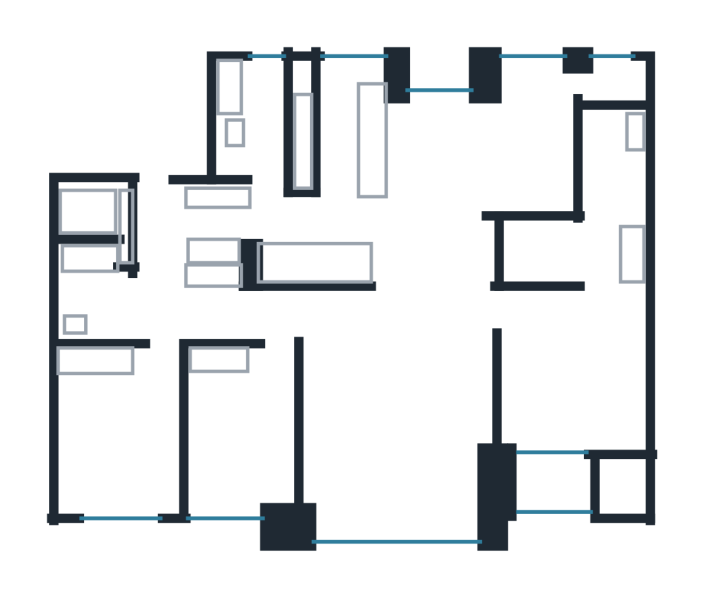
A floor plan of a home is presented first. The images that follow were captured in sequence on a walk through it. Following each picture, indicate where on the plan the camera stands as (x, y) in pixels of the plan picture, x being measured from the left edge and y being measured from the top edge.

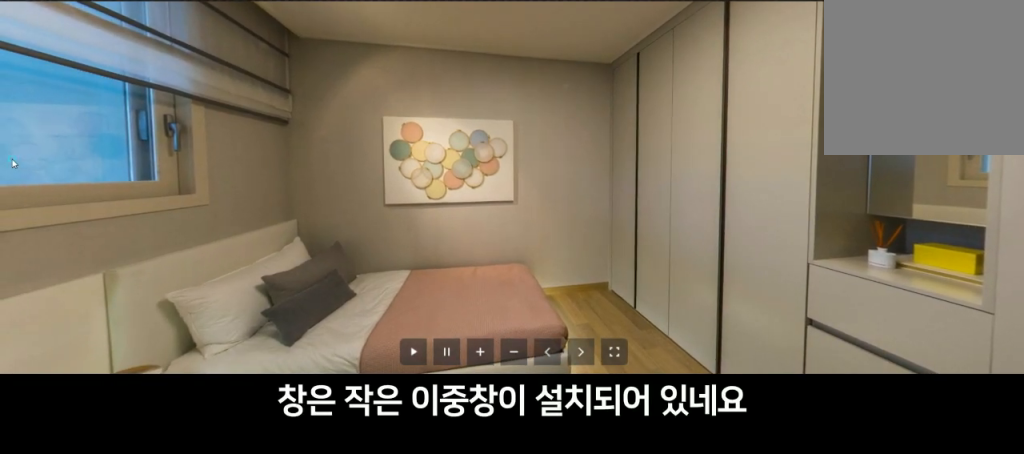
(121, 427)
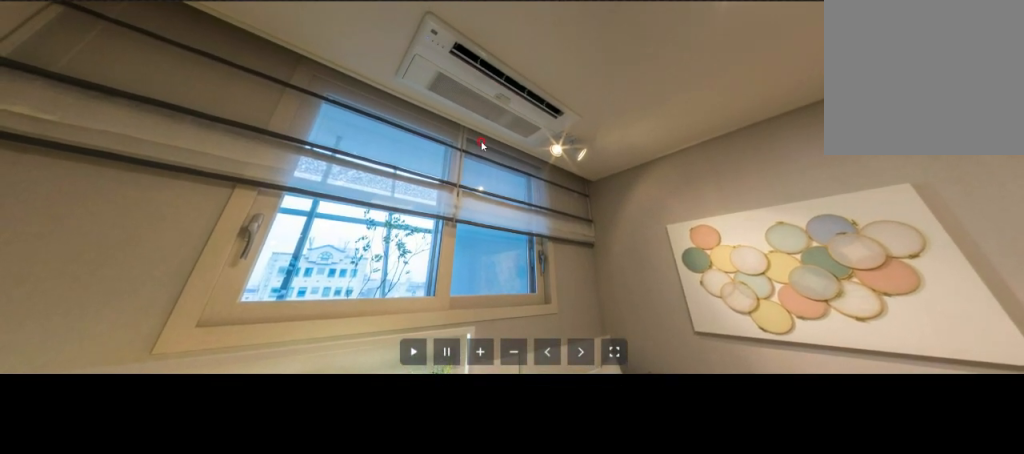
(120, 426)
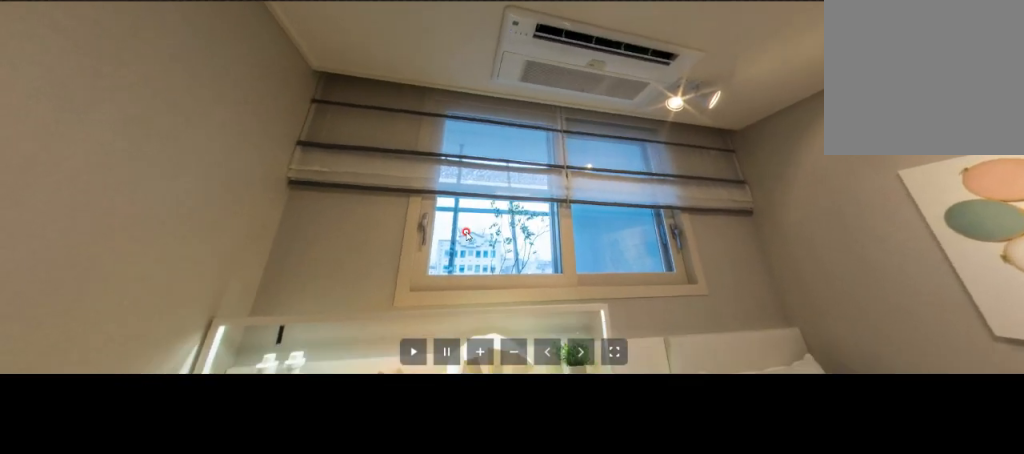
(115, 428)
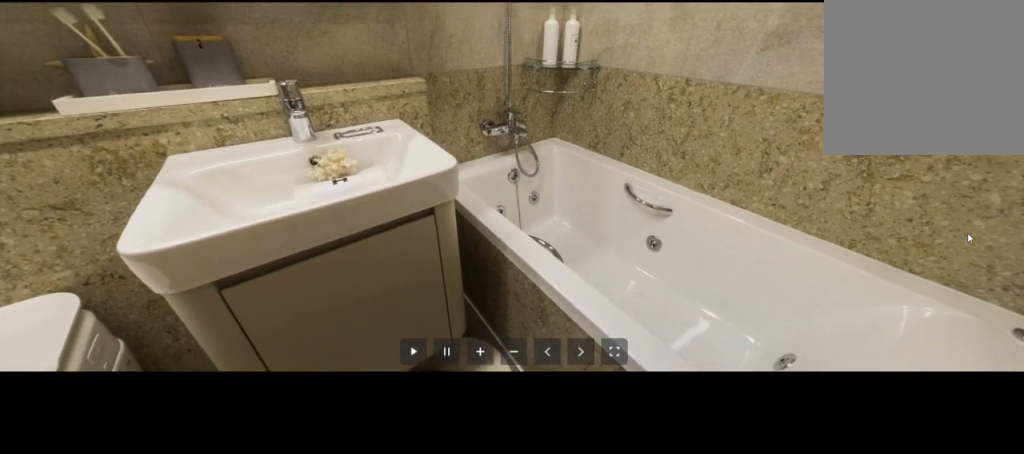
(73, 236)
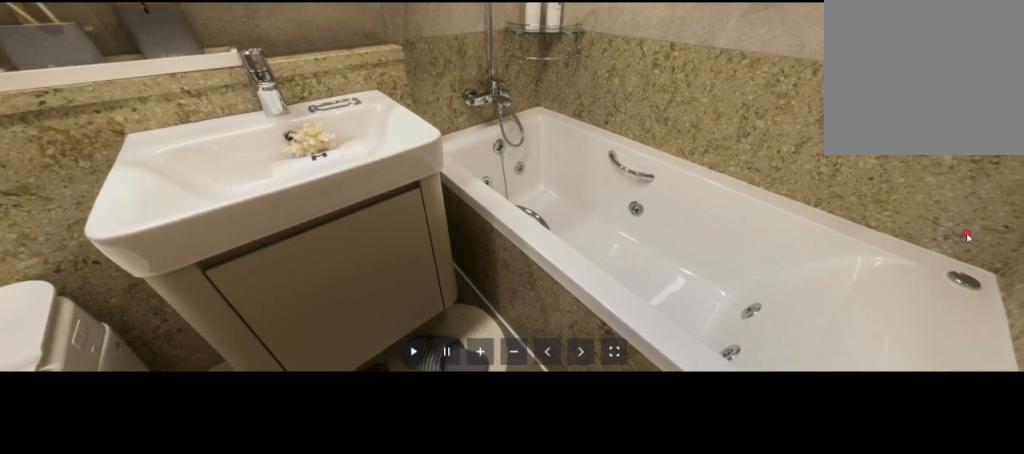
(72, 234)
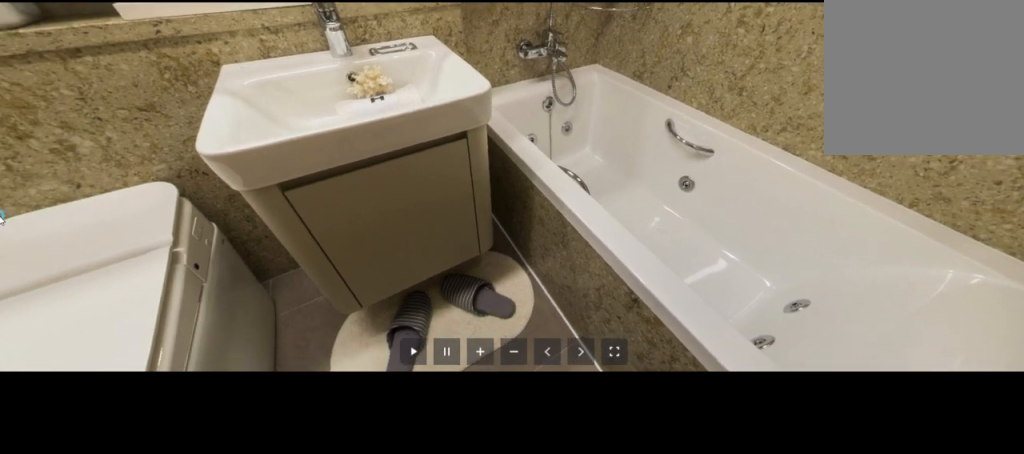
(70, 244)
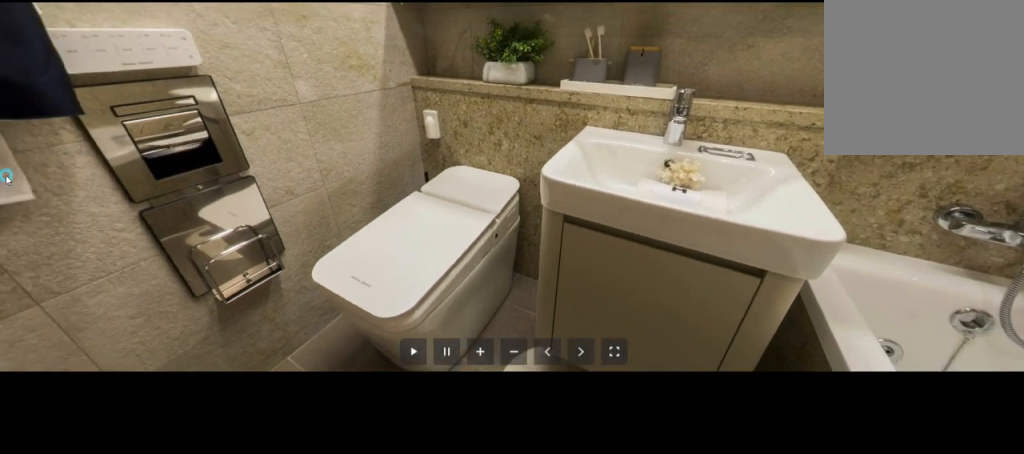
(72, 302)
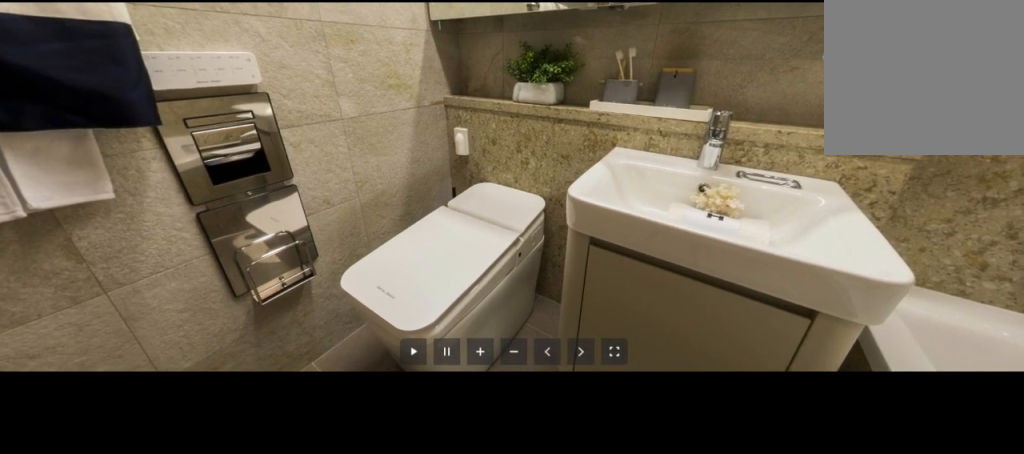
(71, 302)
